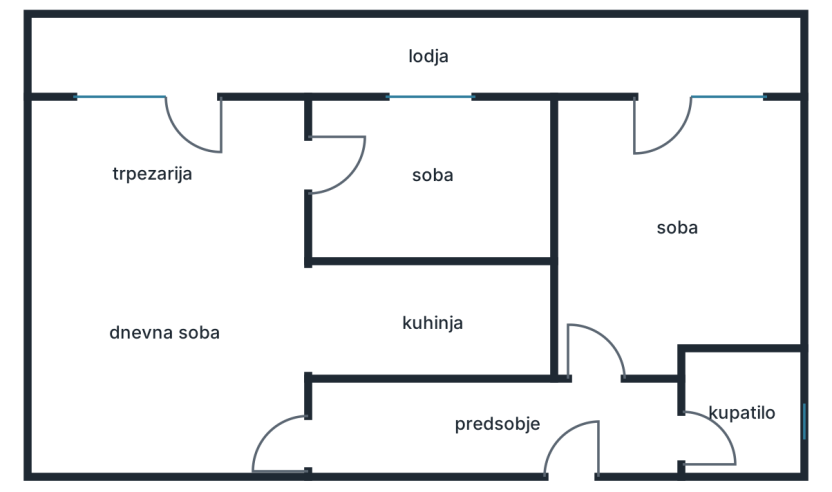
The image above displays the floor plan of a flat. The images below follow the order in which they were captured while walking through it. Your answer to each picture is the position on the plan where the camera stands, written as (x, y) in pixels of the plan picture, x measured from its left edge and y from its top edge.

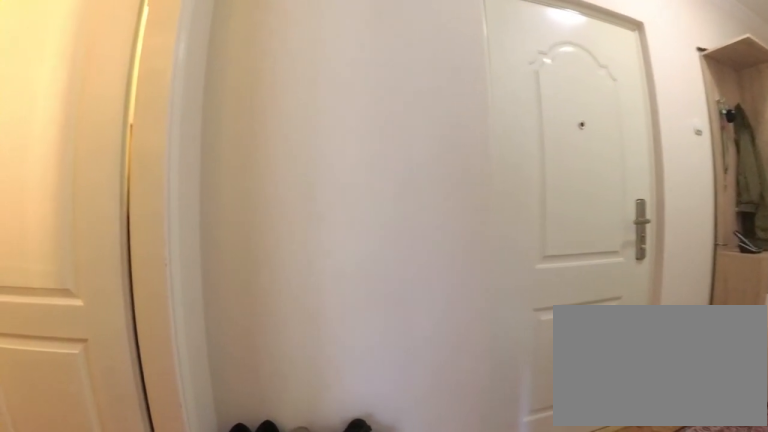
(598, 379)
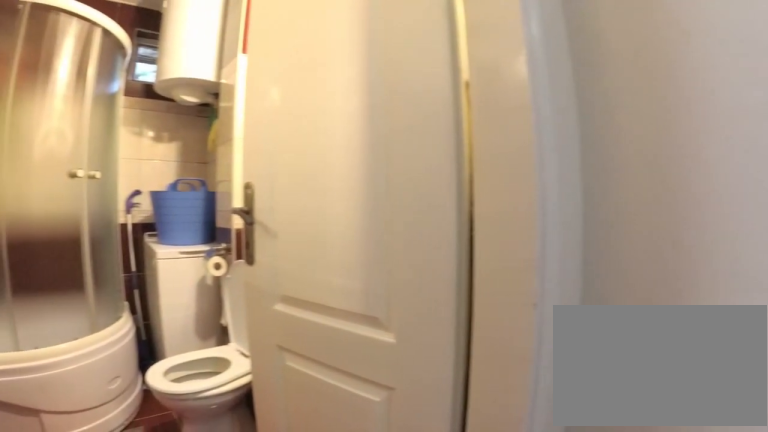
(621, 414)
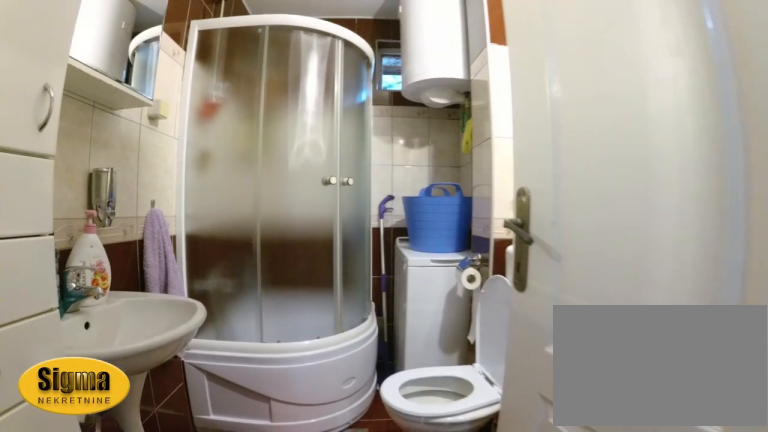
(632, 425)
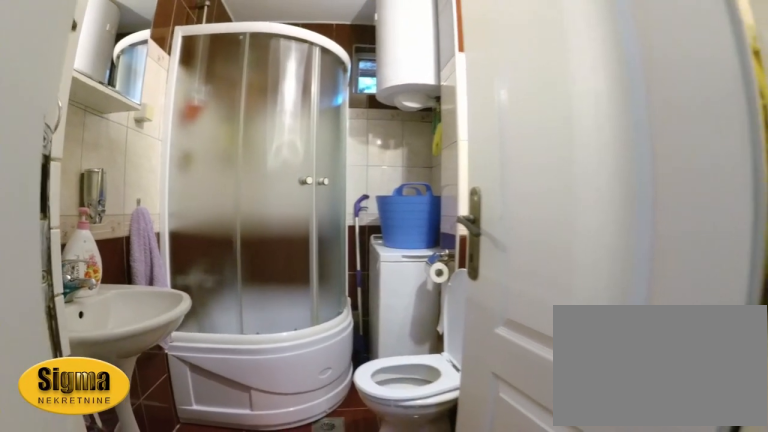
(627, 424)
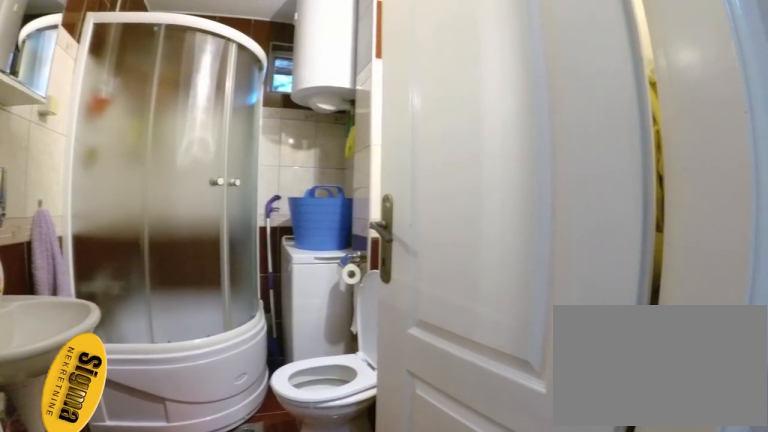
(612, 420)
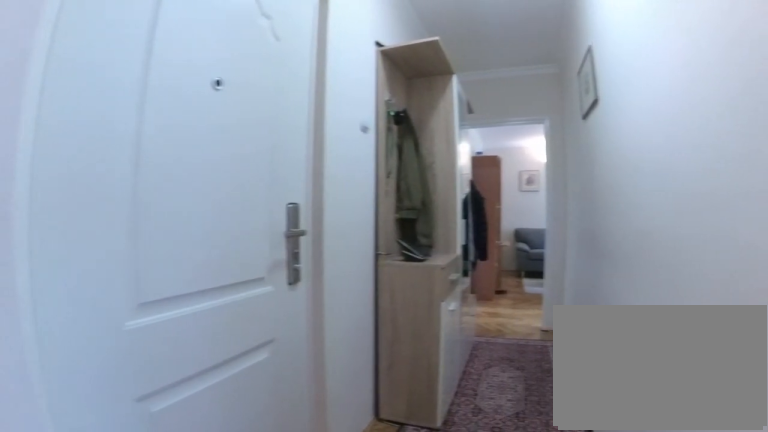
(643, 425)
